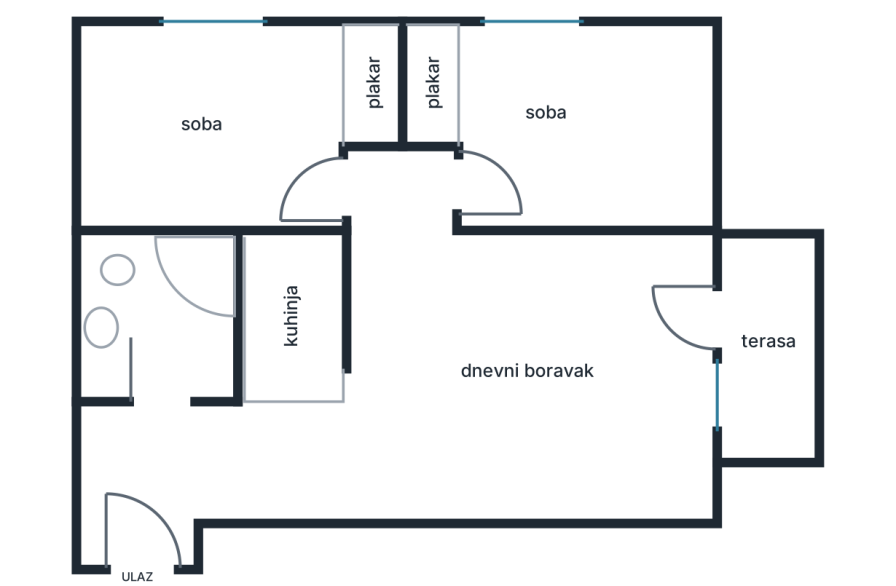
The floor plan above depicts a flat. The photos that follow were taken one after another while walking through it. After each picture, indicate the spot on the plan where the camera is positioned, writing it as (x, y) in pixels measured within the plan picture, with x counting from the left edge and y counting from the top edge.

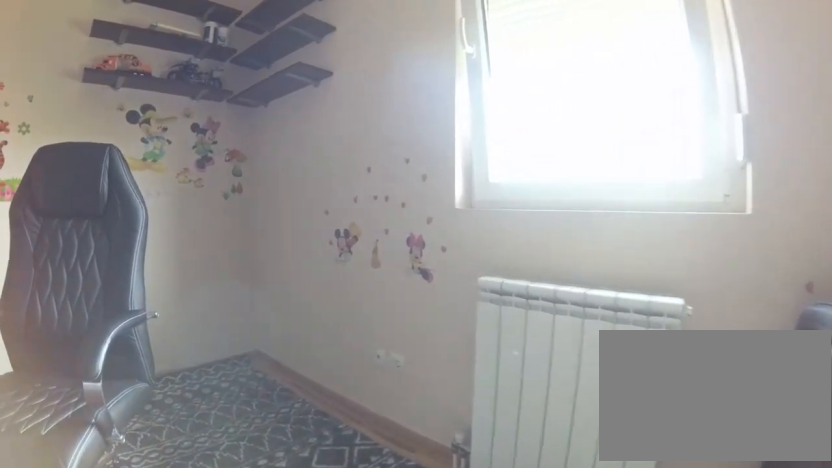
(288, 145)
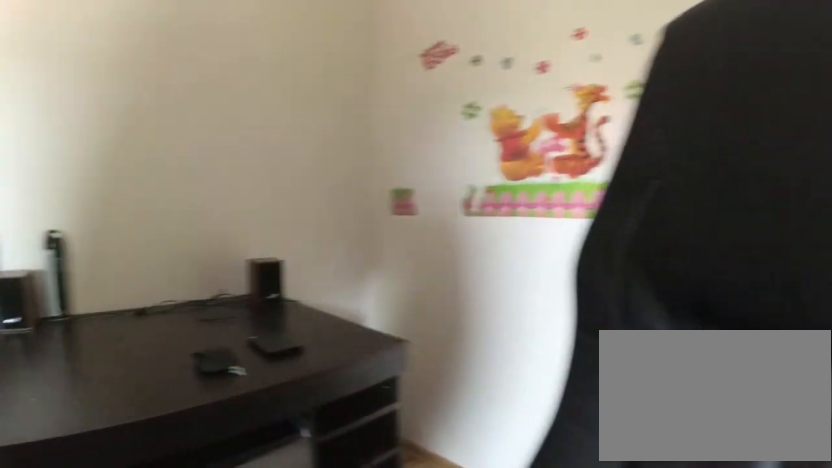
(205, 57)
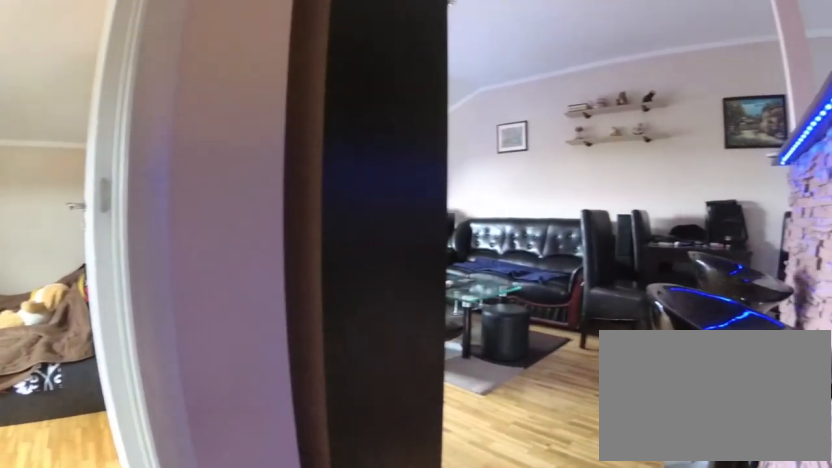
(352, 176)
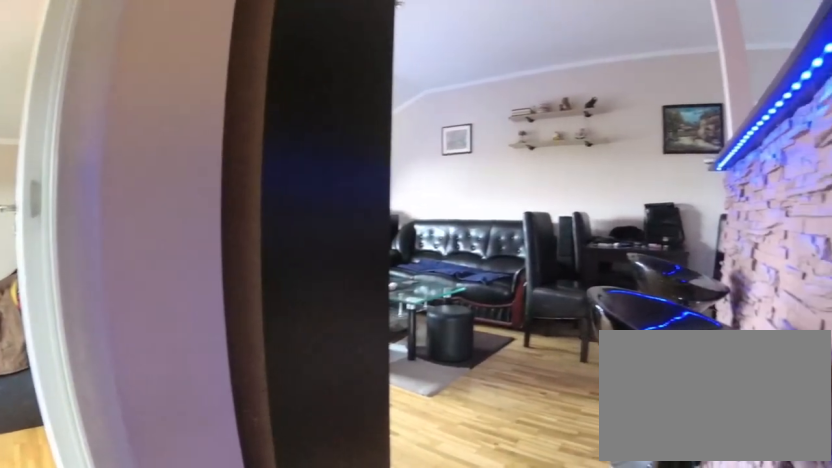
(359, 176)
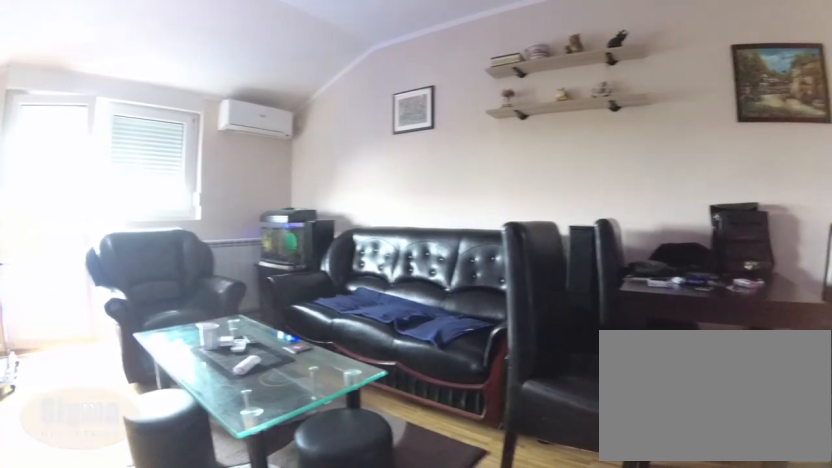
(367, 285)
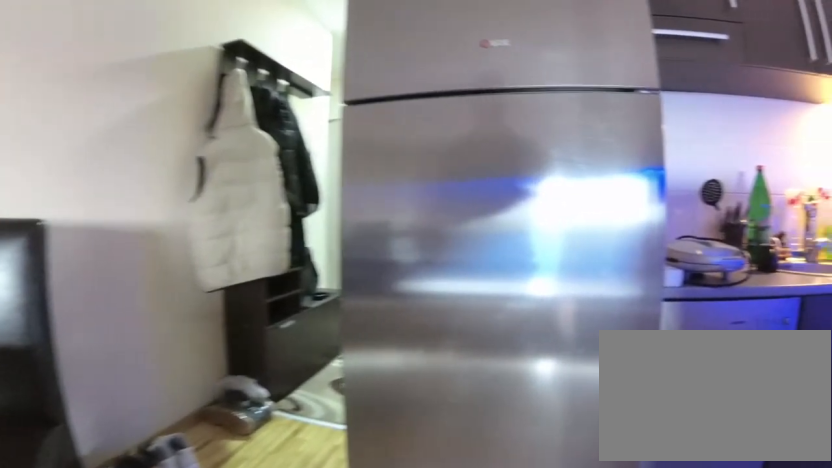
(385, 364)
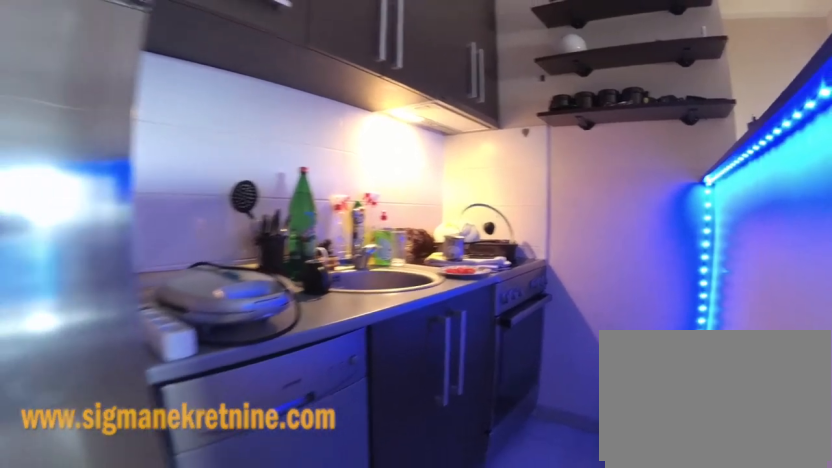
(332, 374)
